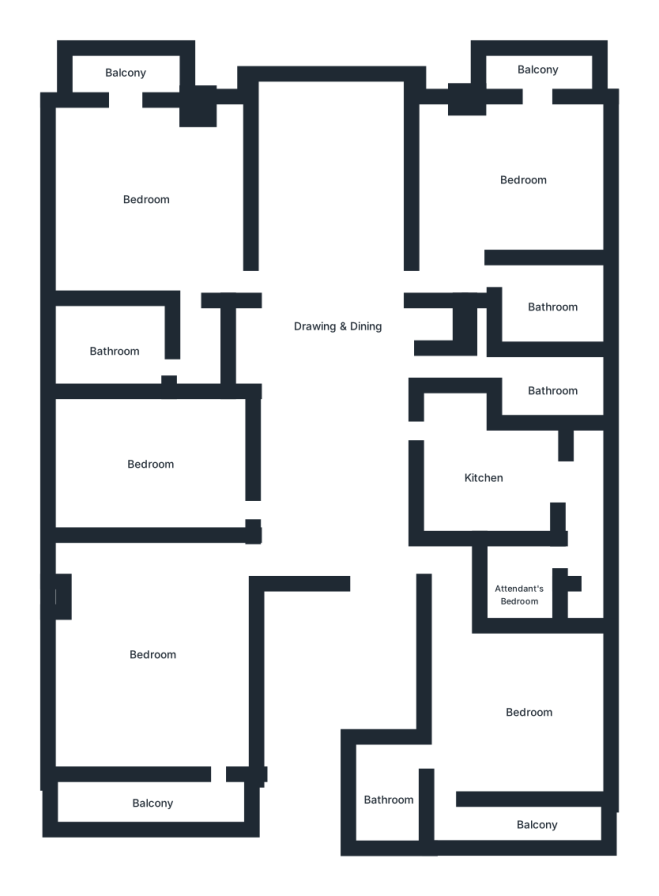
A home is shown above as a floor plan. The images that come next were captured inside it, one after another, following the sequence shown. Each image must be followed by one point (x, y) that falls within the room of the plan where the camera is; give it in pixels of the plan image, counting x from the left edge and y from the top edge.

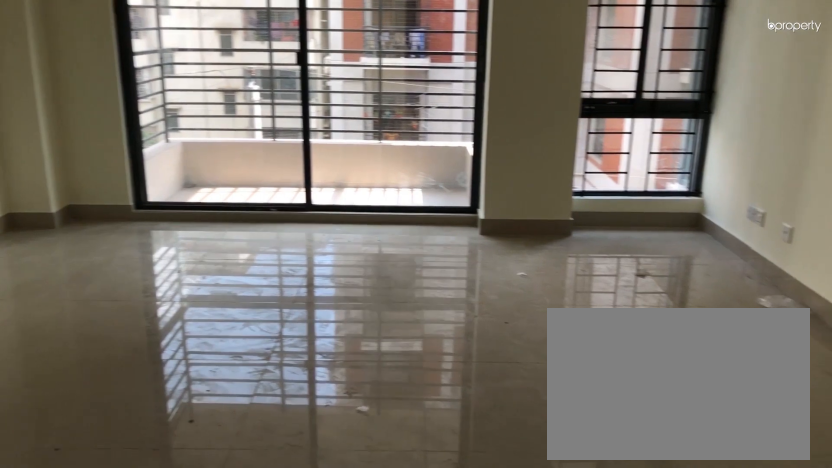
(143, 193)
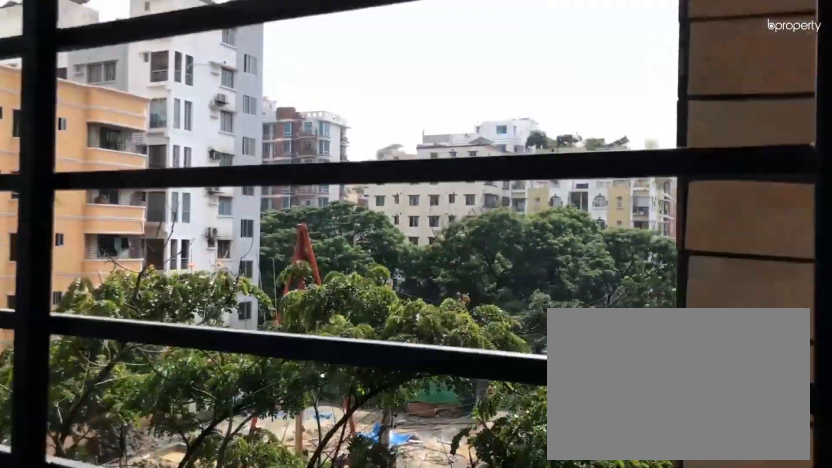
(535, 71)
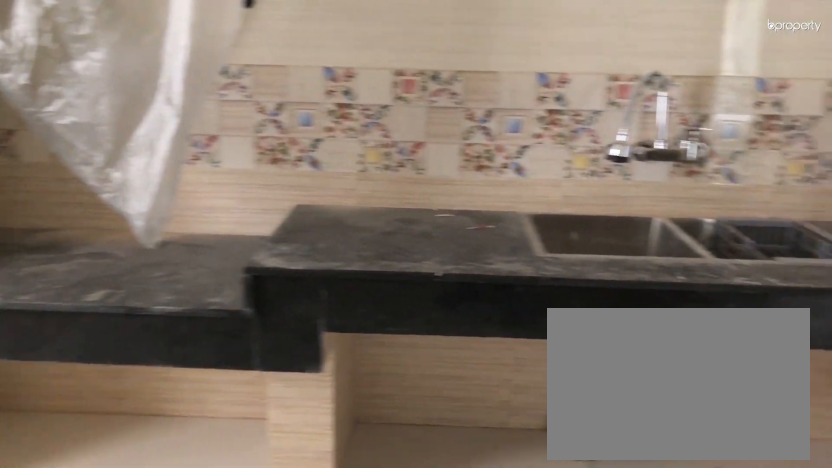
(495, 480)
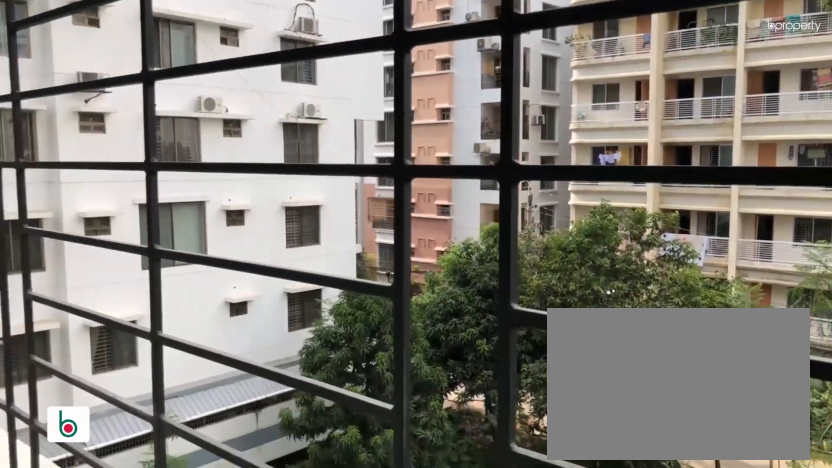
(520, 824)
